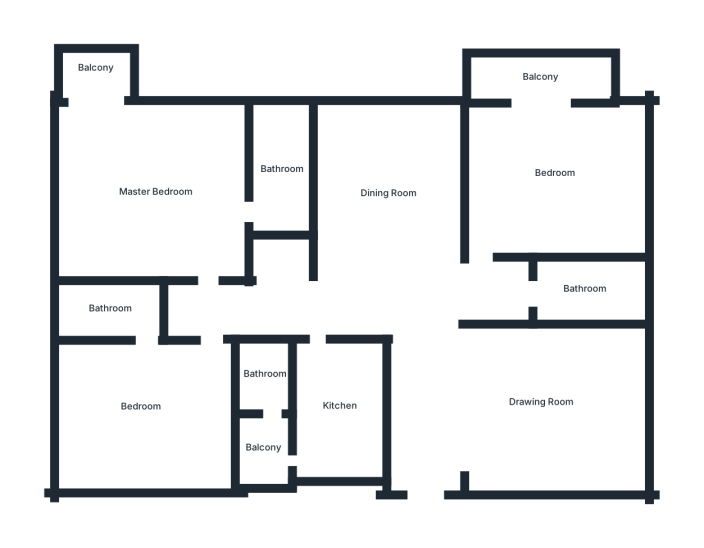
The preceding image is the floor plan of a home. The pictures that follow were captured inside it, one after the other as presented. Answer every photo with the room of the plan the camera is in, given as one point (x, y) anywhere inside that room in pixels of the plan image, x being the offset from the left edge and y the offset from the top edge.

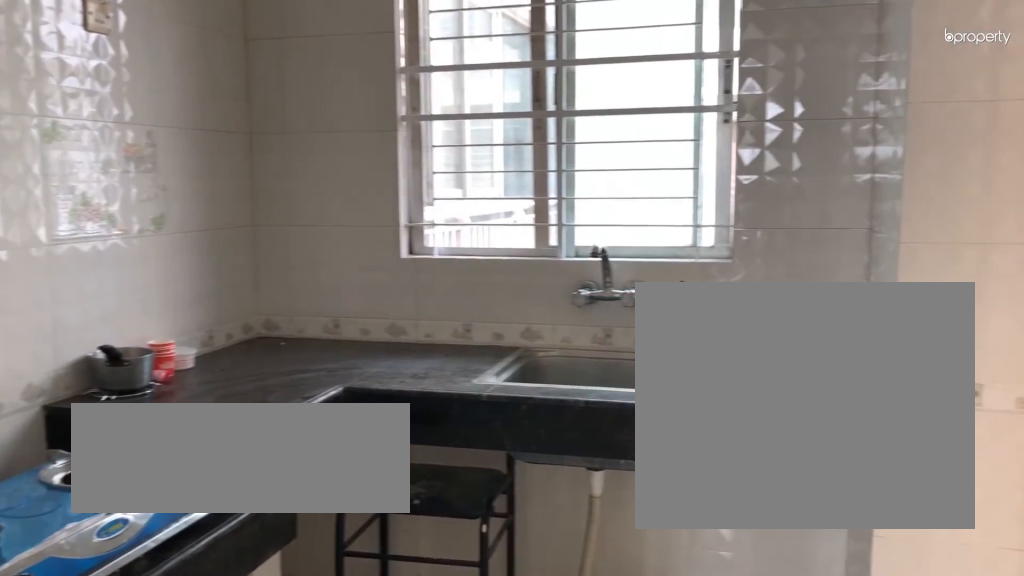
(340, 405)
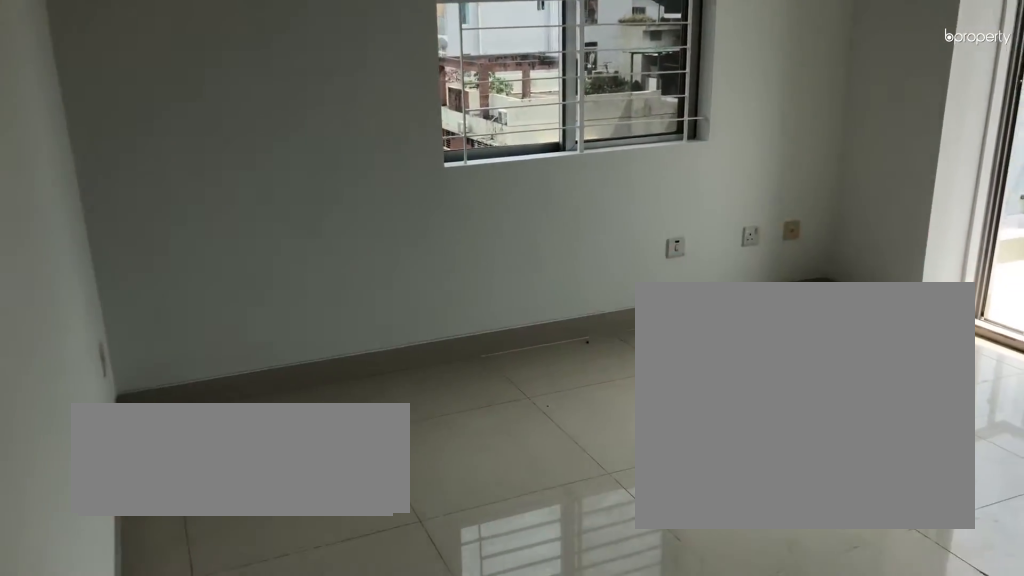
(156, 190)
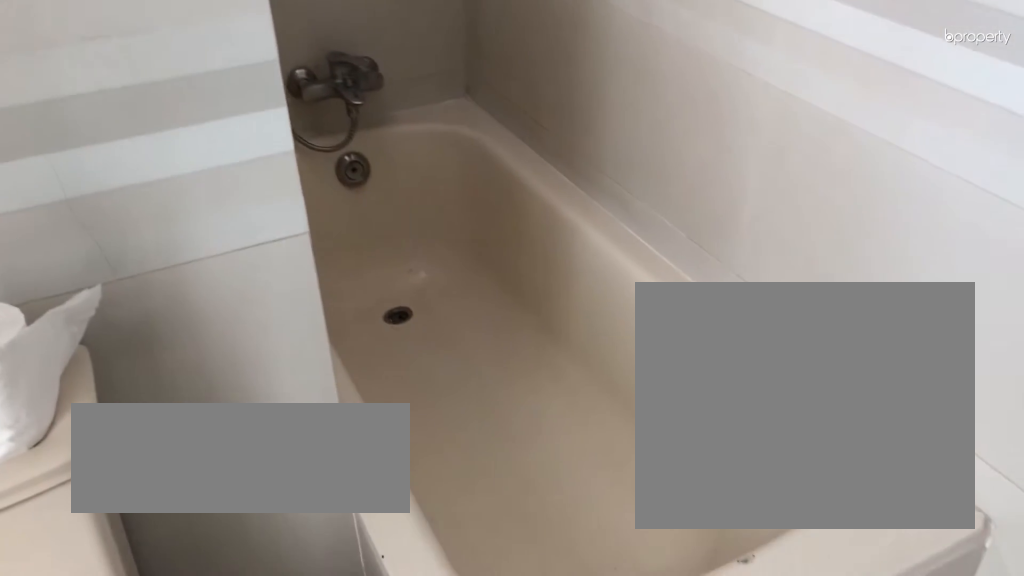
(280, 169)
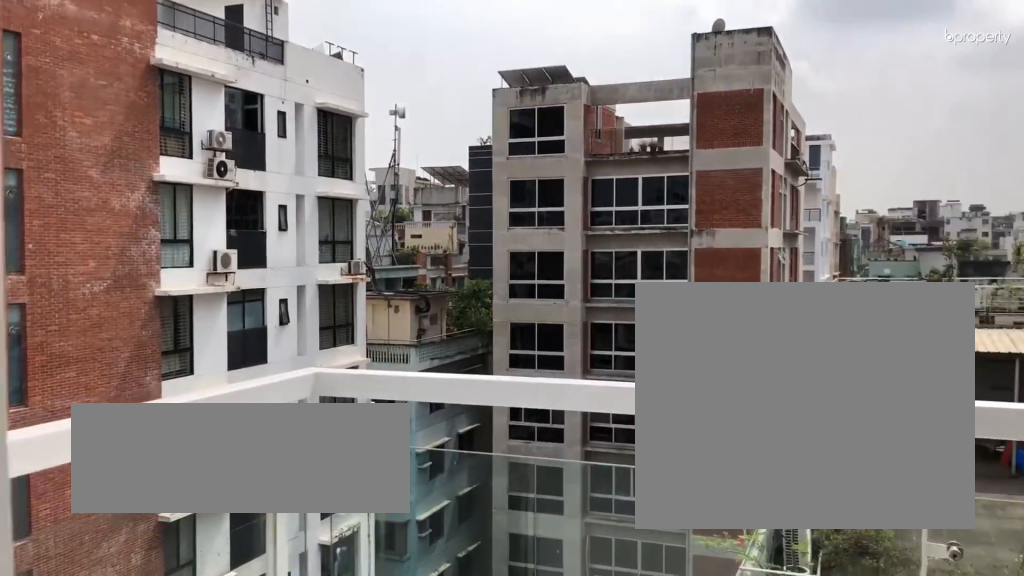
(95, 67)
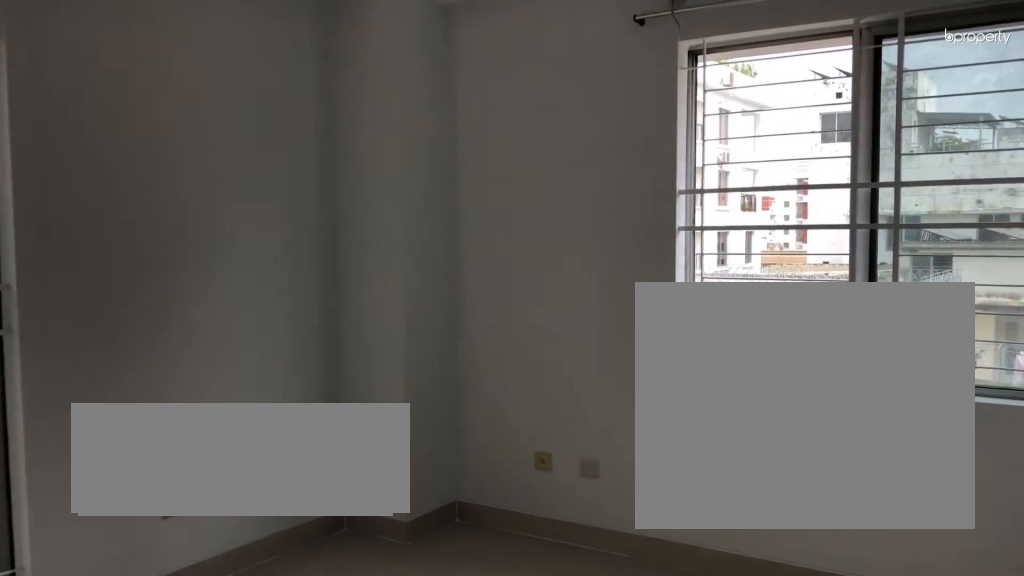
(141, 406)
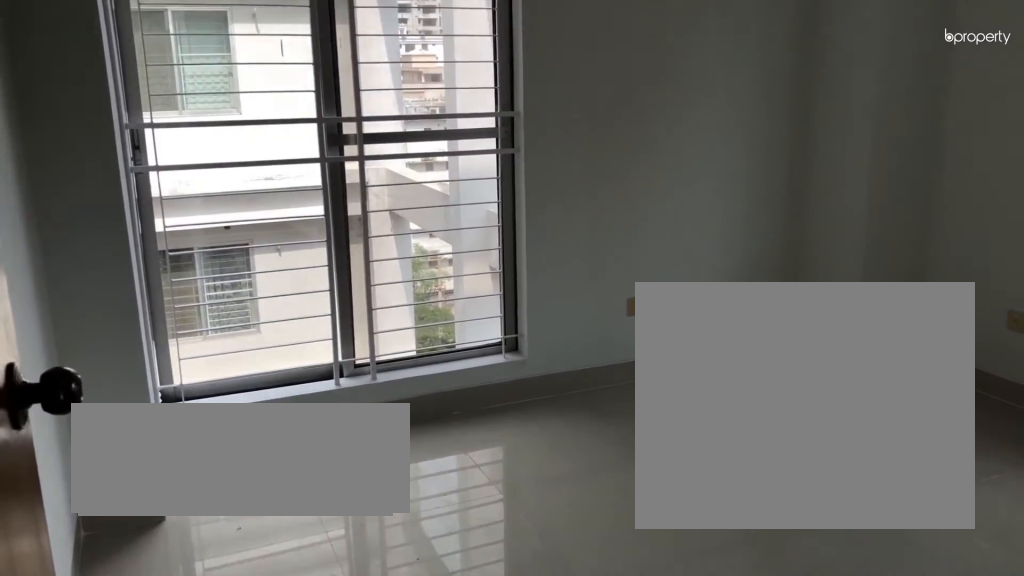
(141, 406)
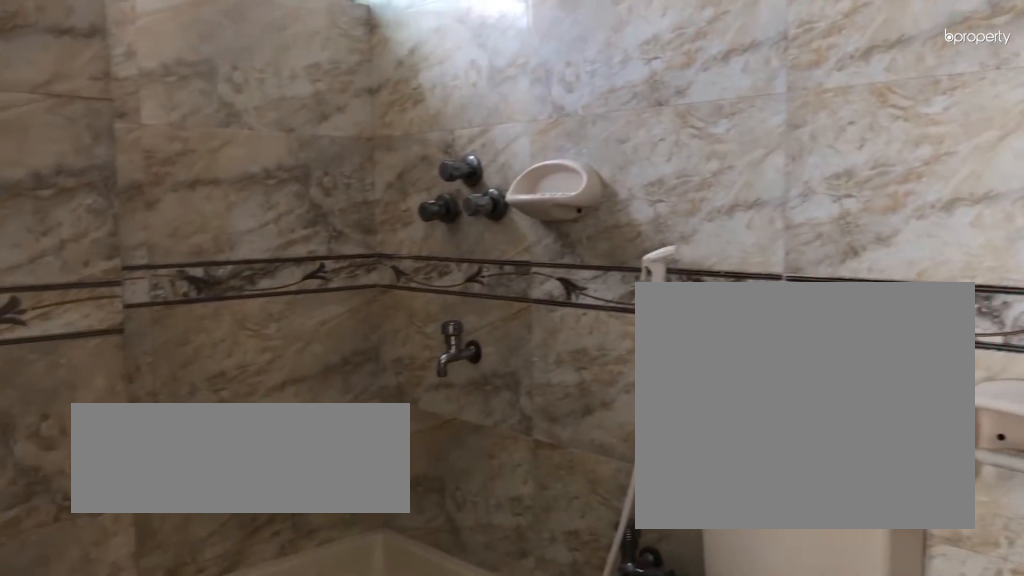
(111, 307)
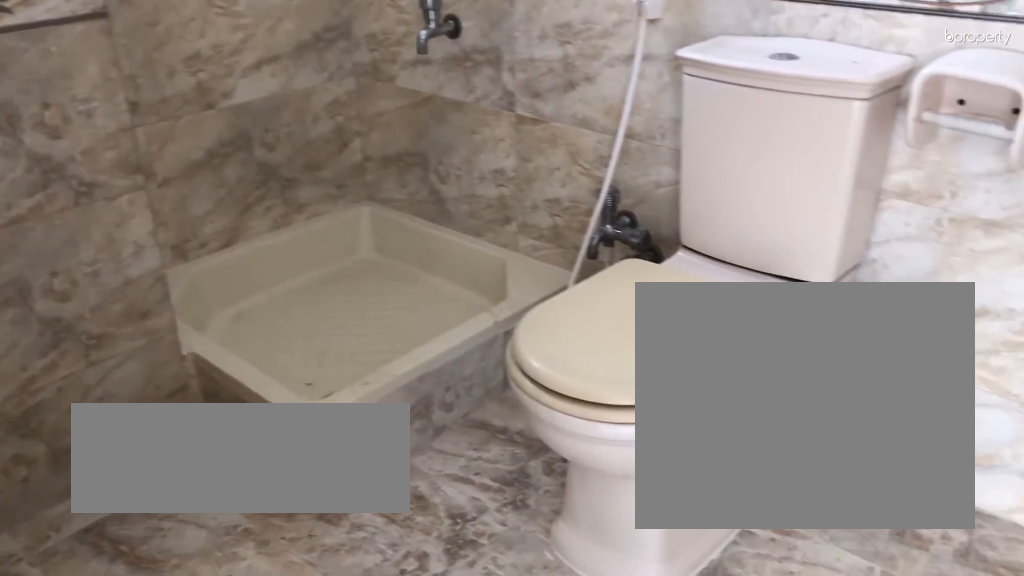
(111, 307)
